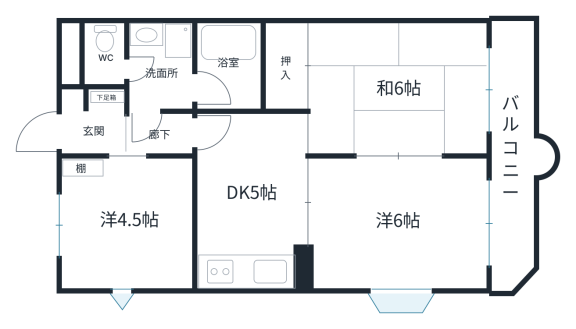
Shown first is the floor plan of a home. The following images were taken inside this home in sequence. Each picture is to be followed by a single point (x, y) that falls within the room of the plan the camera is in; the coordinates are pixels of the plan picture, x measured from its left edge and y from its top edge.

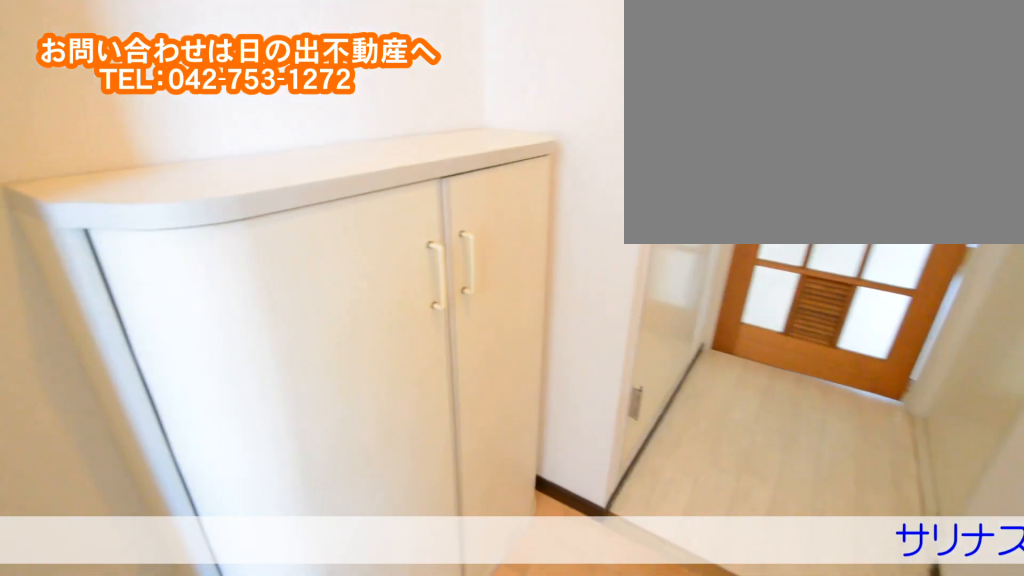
(116, 131)
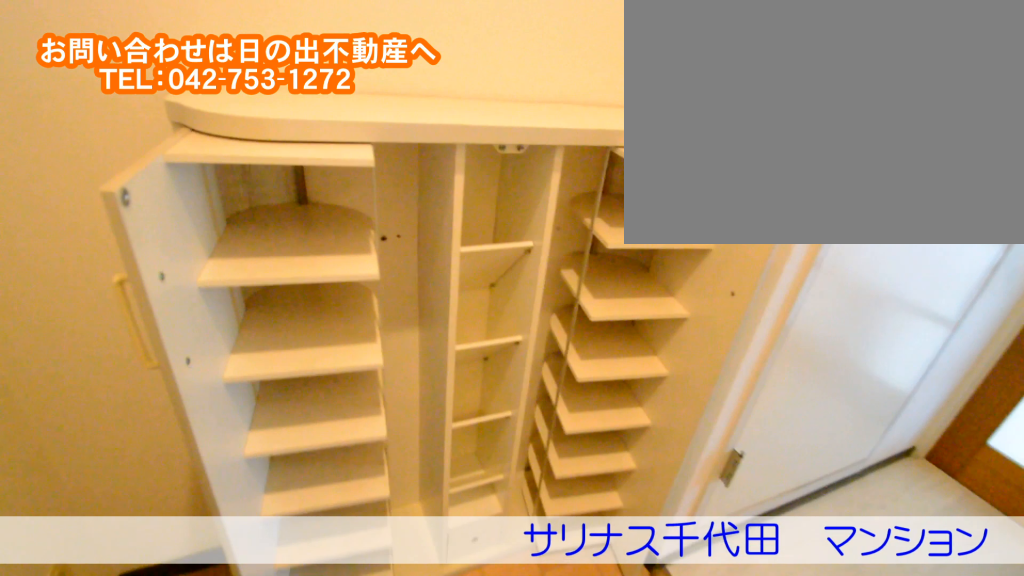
(115, 130)
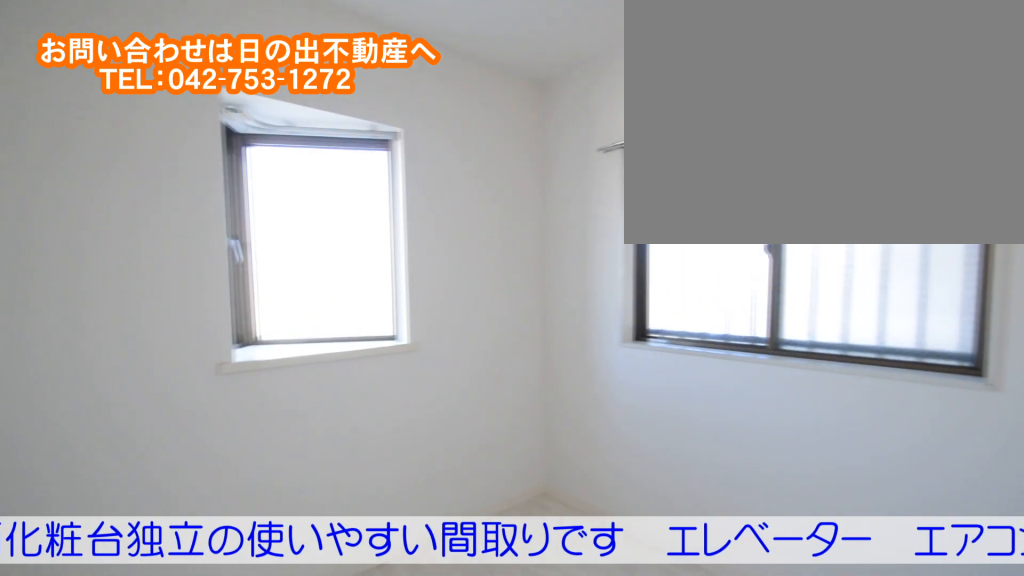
(128, 248)
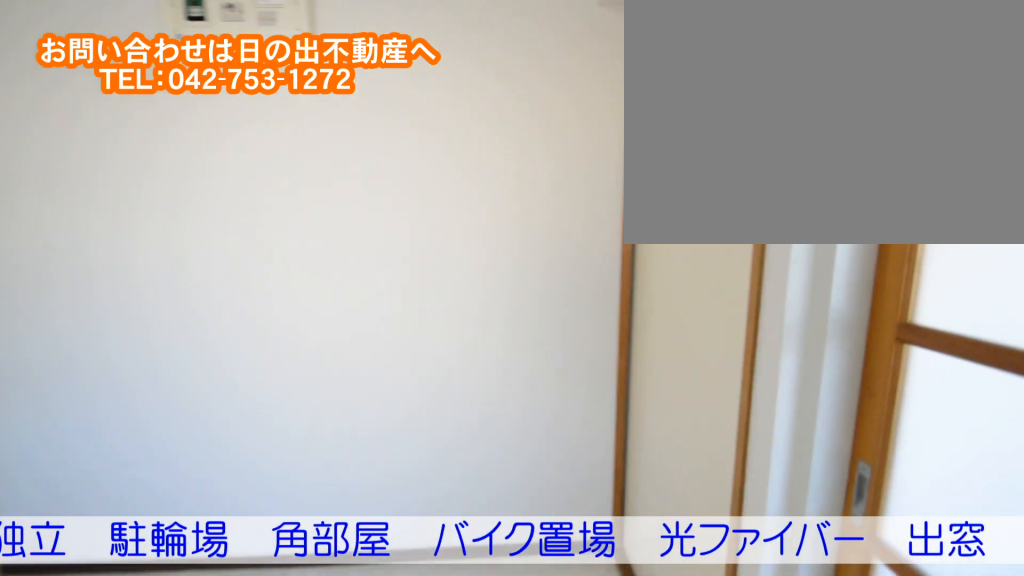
(258, 218)
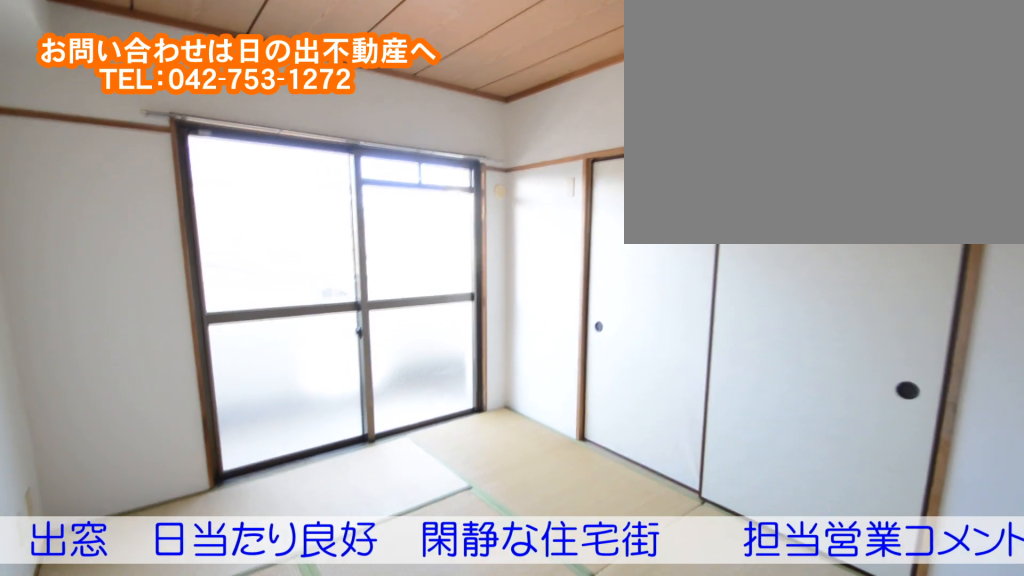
(394, 113)
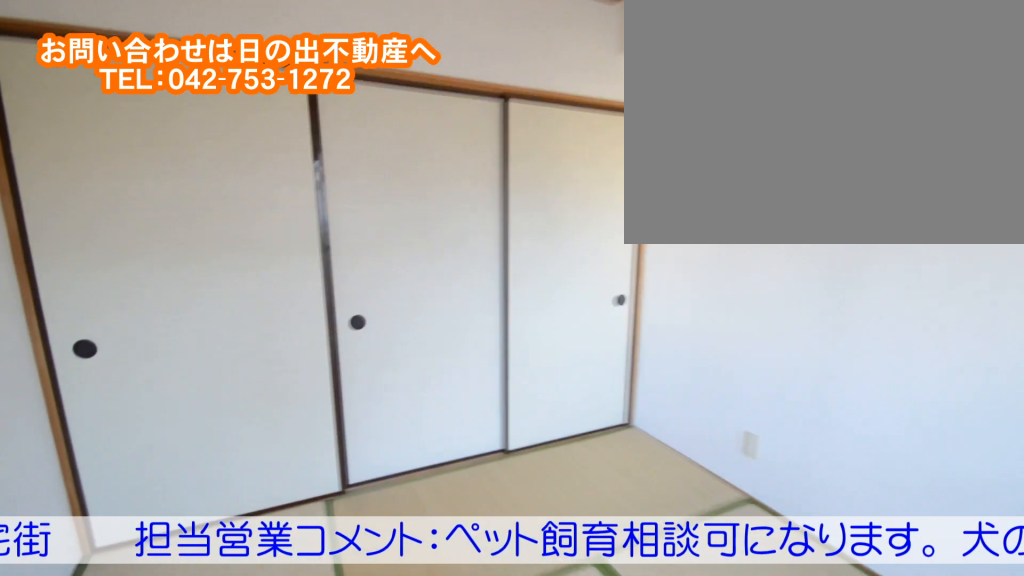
(394, 113)
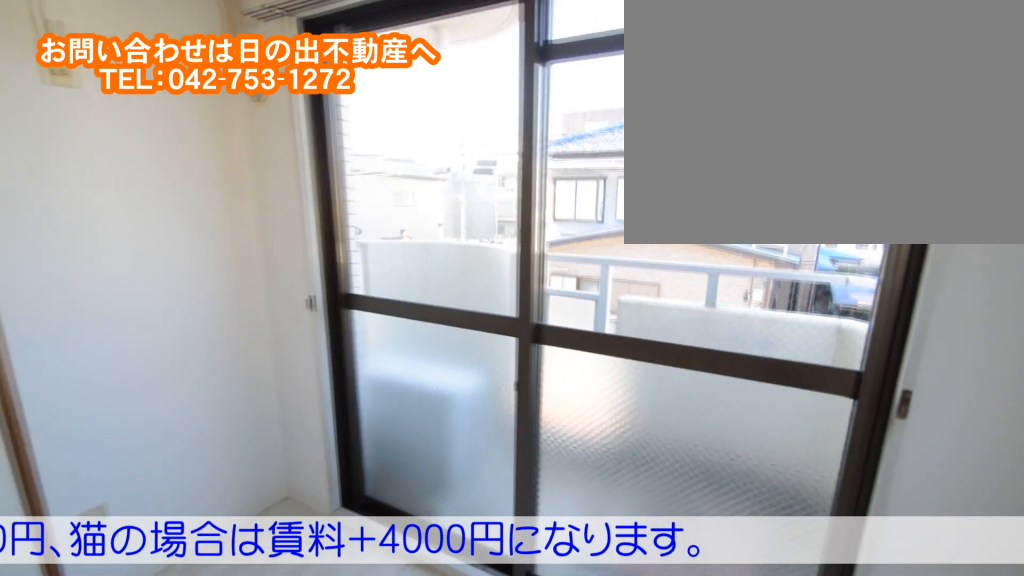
(403, 239)
